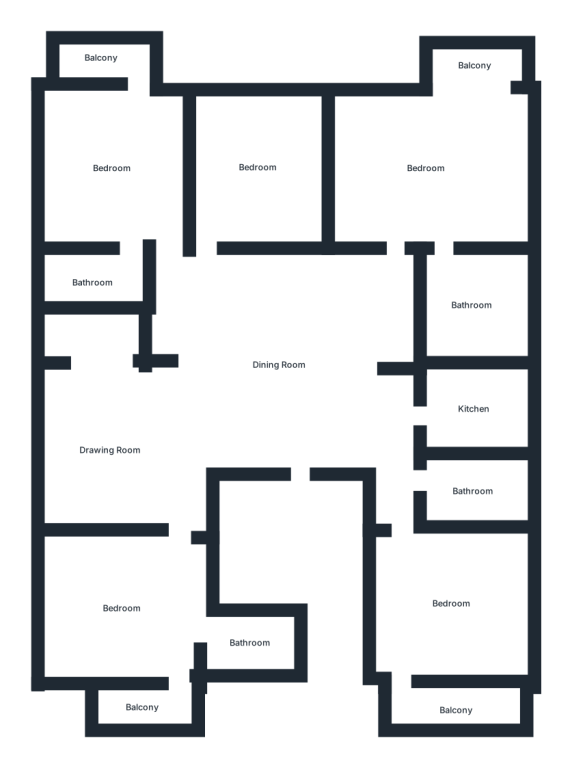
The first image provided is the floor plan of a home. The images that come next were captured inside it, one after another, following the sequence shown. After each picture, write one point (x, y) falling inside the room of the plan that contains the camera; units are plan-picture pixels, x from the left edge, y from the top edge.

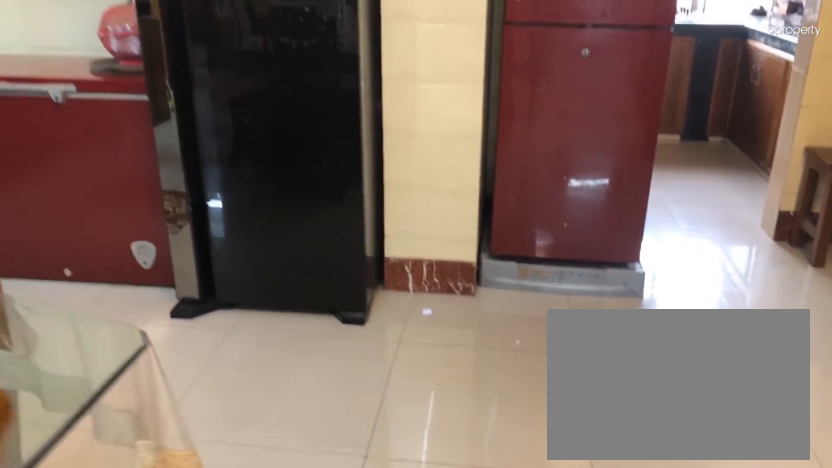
(283, 364)
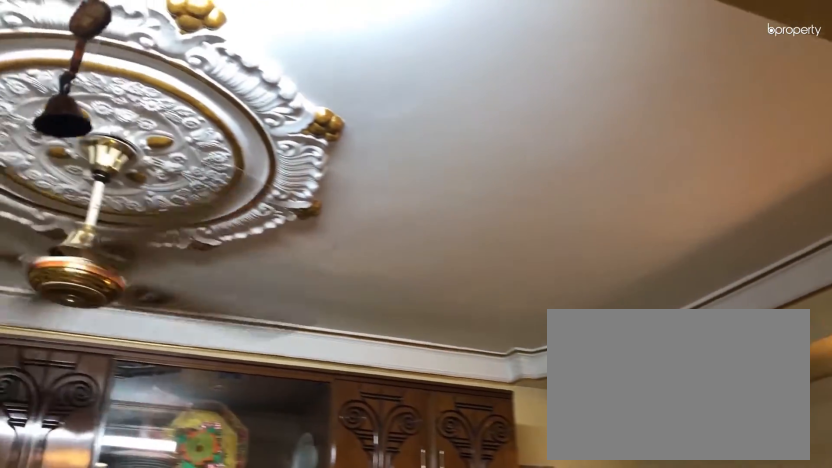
(283, 363)
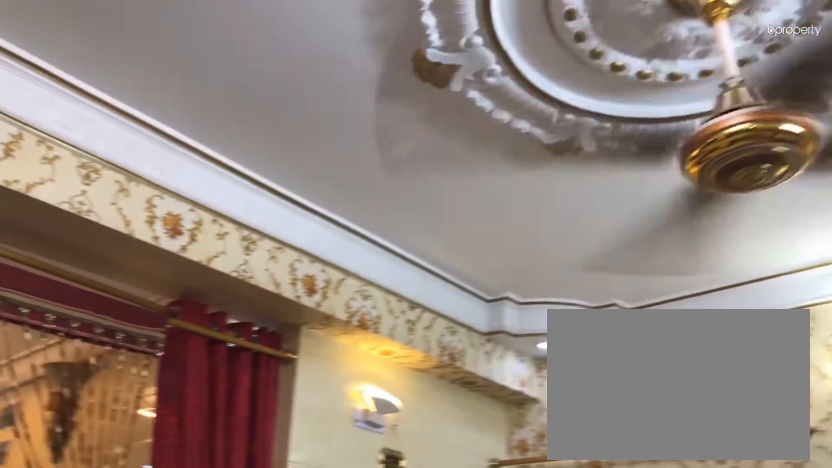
(111, 450)
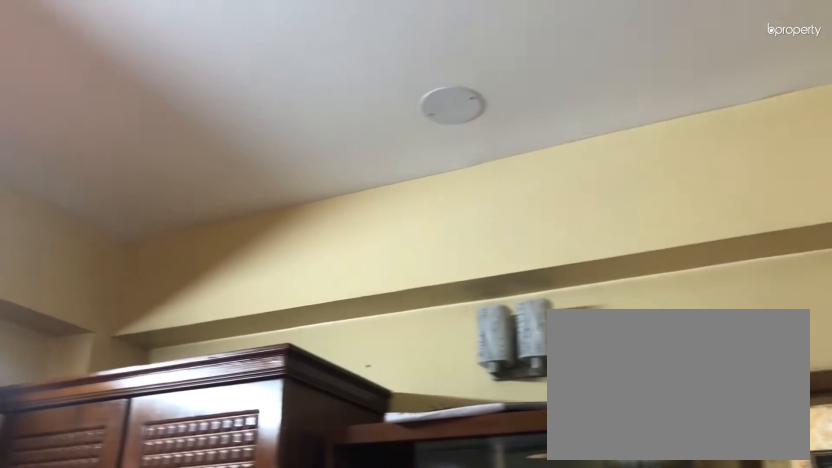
(116, 605)
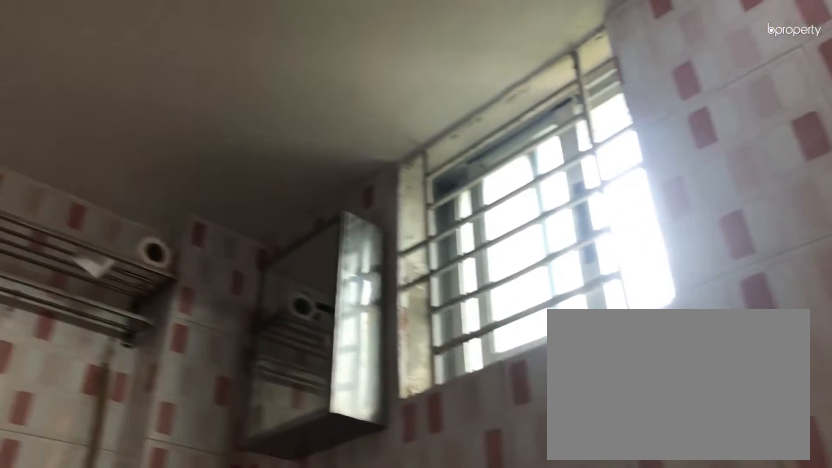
(256, 643)
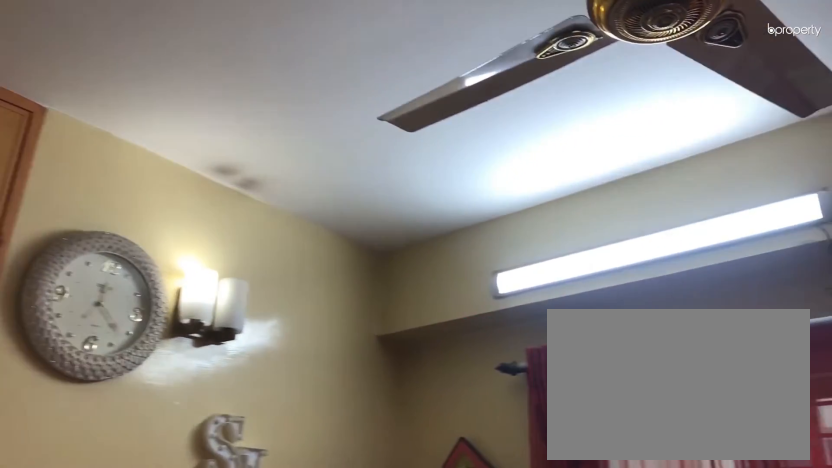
(111, 165)
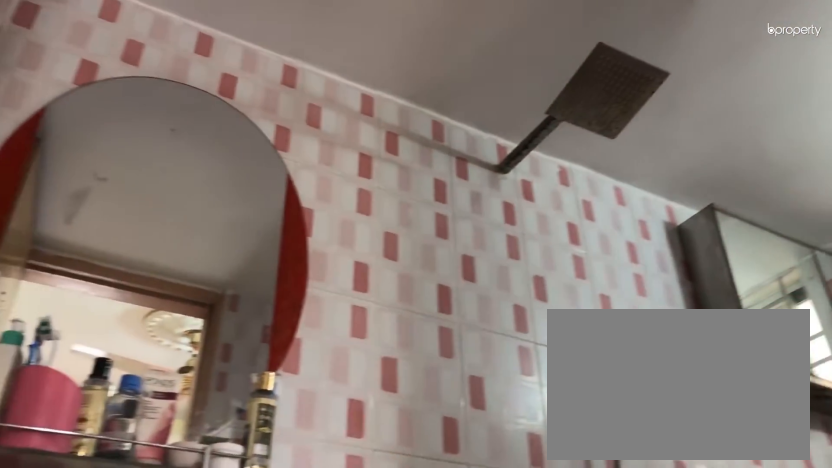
(90, 278)
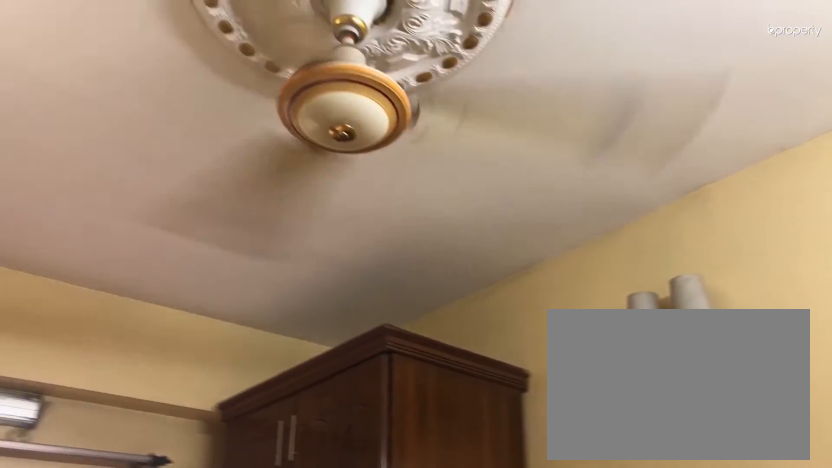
(256, 165)
